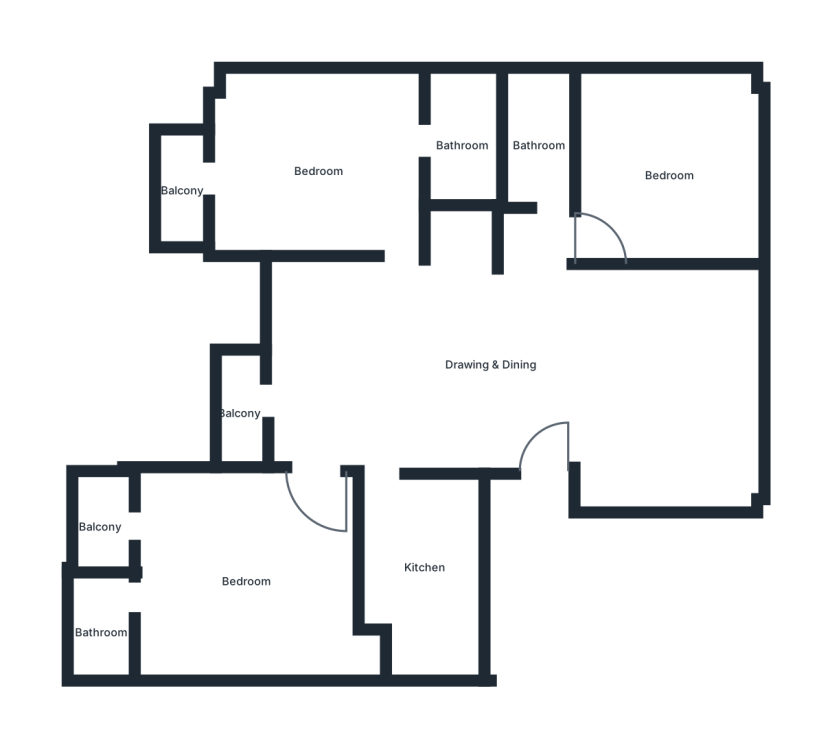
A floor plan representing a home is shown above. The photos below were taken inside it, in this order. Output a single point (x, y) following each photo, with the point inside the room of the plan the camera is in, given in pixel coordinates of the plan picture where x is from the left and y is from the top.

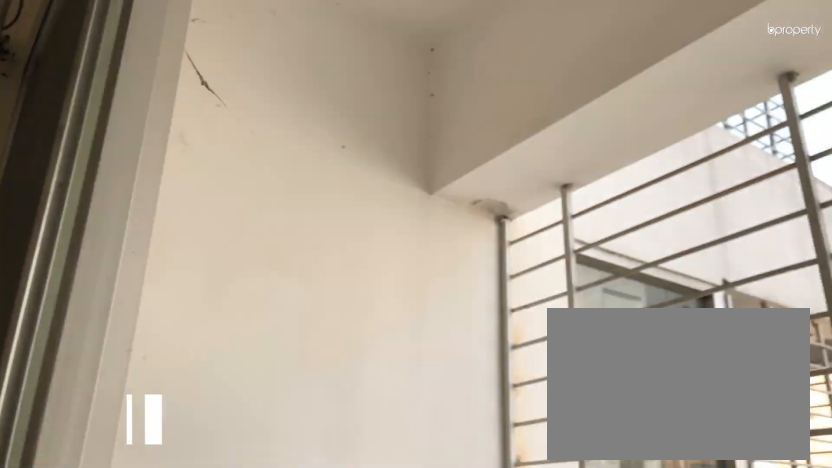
(238, 413)
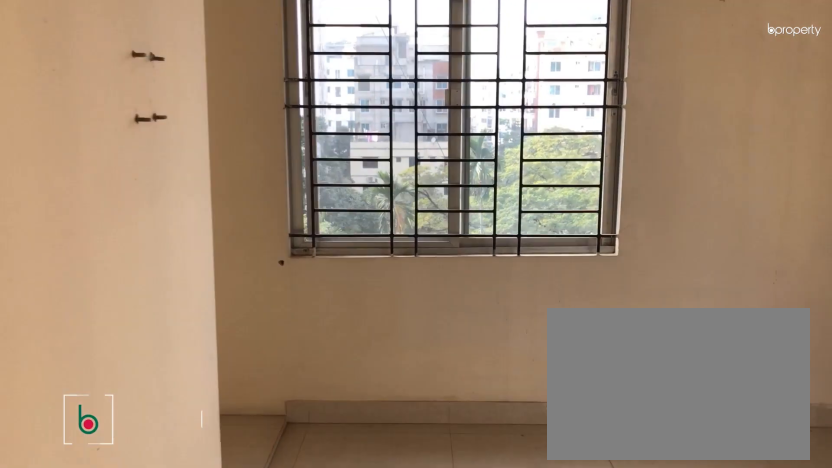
(247, 583)
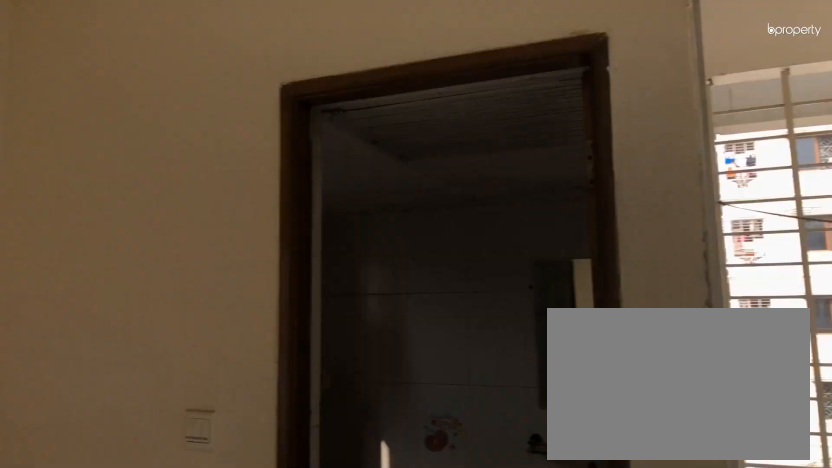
(247, 583)
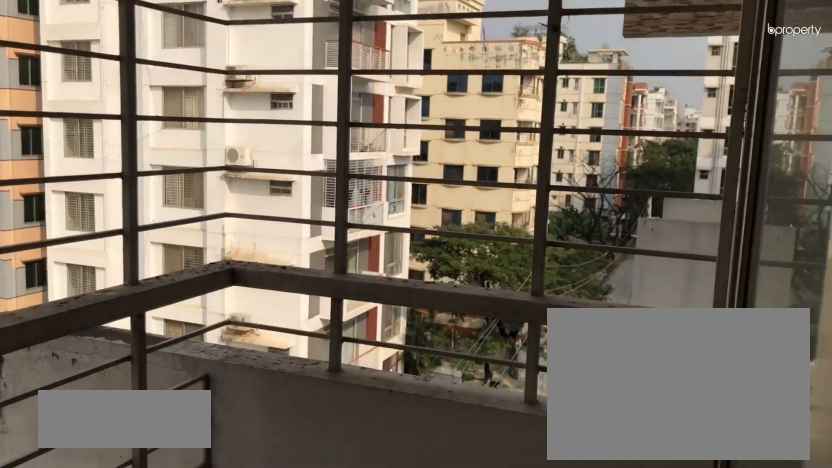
(100, 526)
